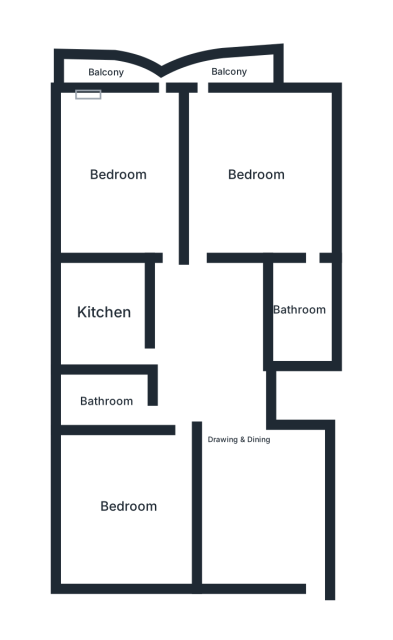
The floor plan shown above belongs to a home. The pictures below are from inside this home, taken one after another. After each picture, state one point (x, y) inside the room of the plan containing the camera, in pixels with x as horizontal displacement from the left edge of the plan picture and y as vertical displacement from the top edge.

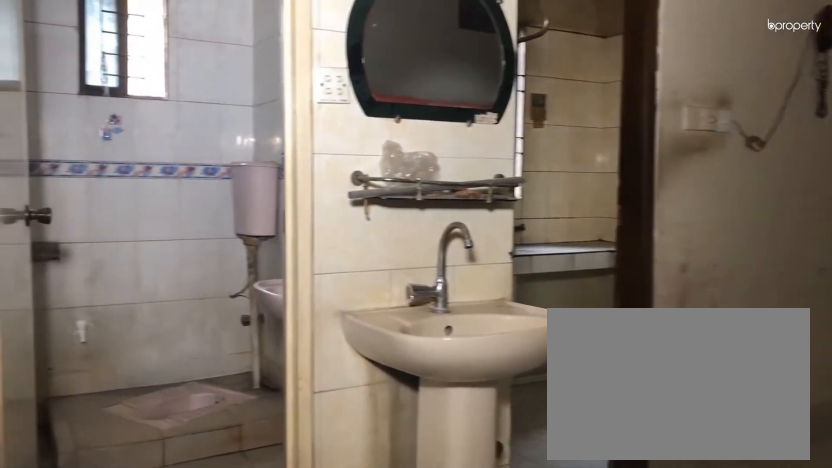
(241, 439)
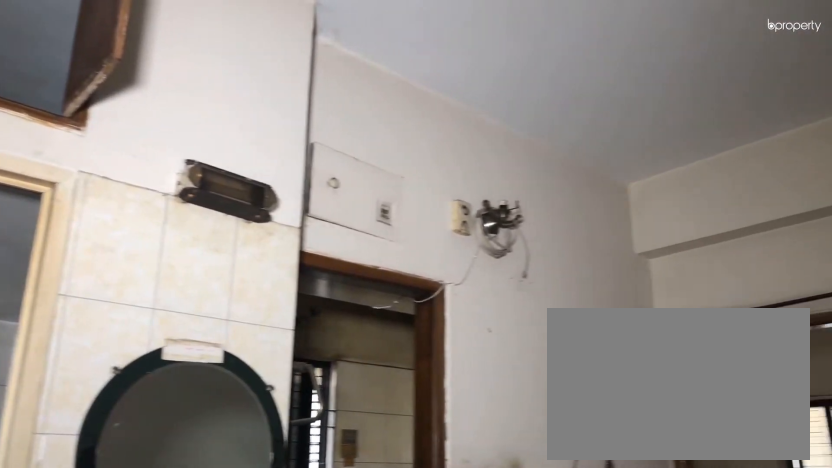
(241, 439)
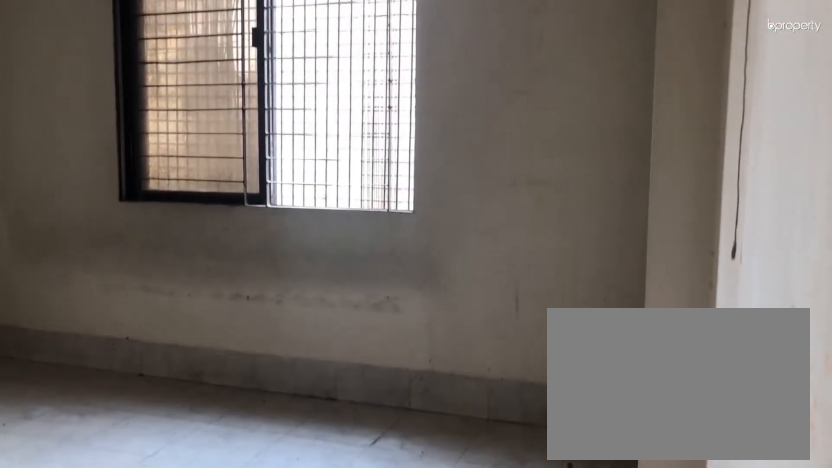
(128, 506)
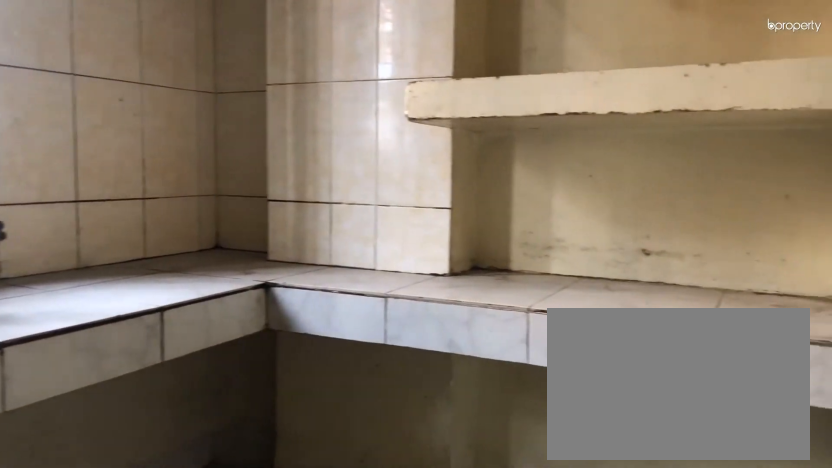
(104, 311)
